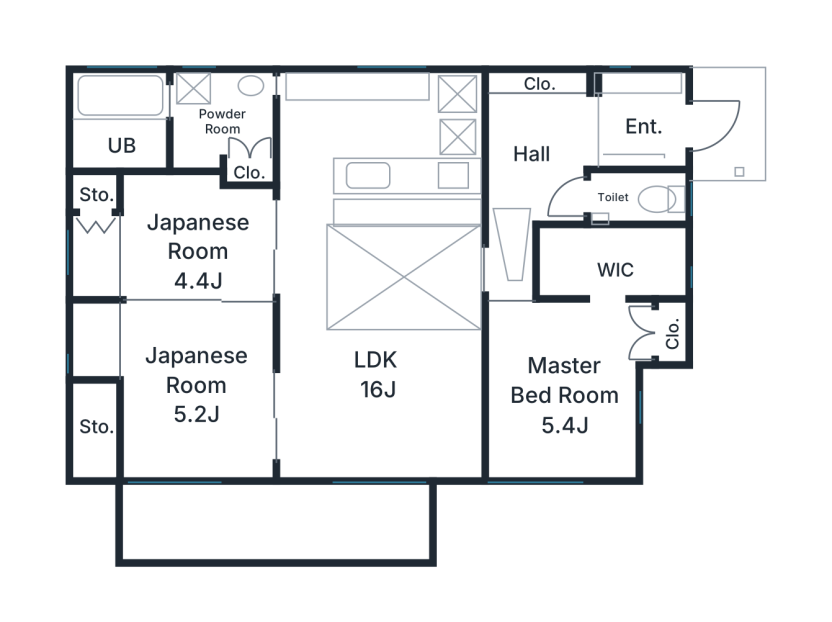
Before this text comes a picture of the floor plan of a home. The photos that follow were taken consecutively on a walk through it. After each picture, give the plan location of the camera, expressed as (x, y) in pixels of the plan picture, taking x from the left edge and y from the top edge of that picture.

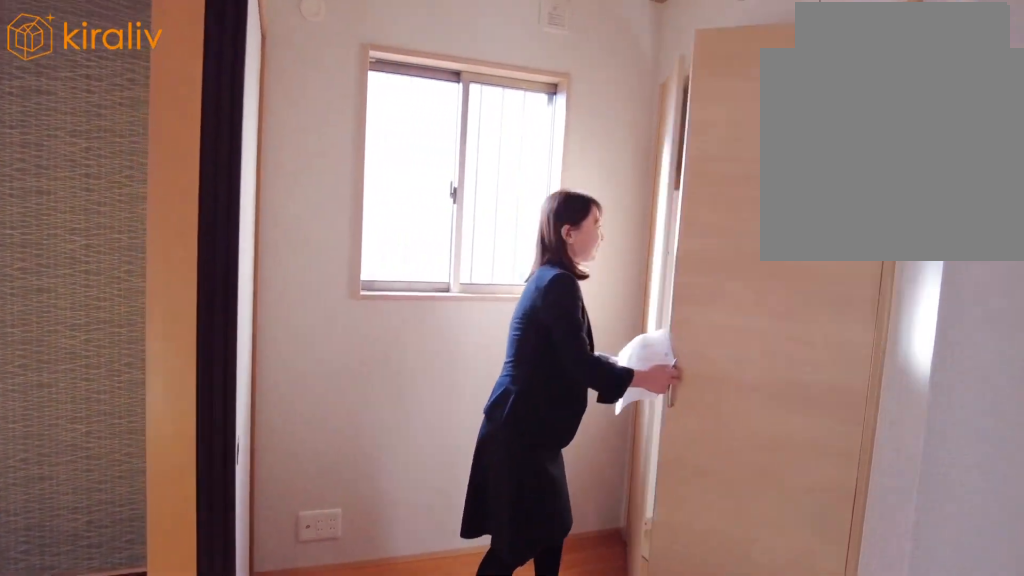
(104, 285)
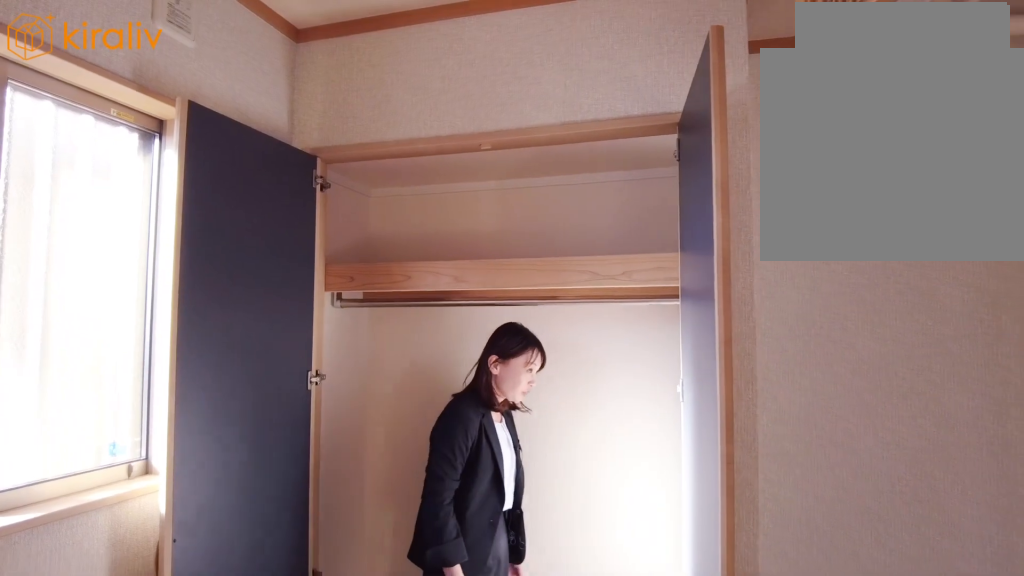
(115, 298)
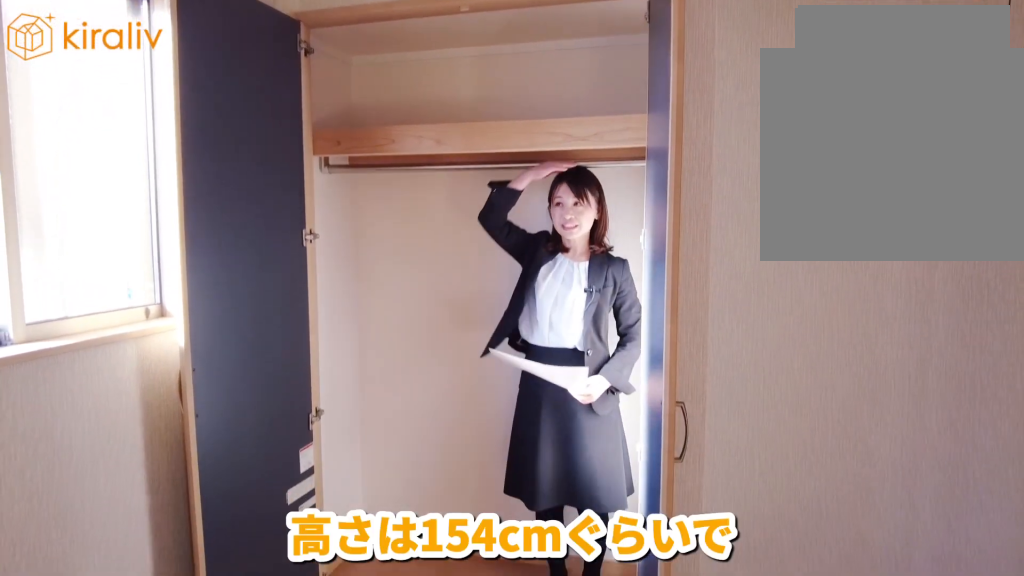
(114, 304)
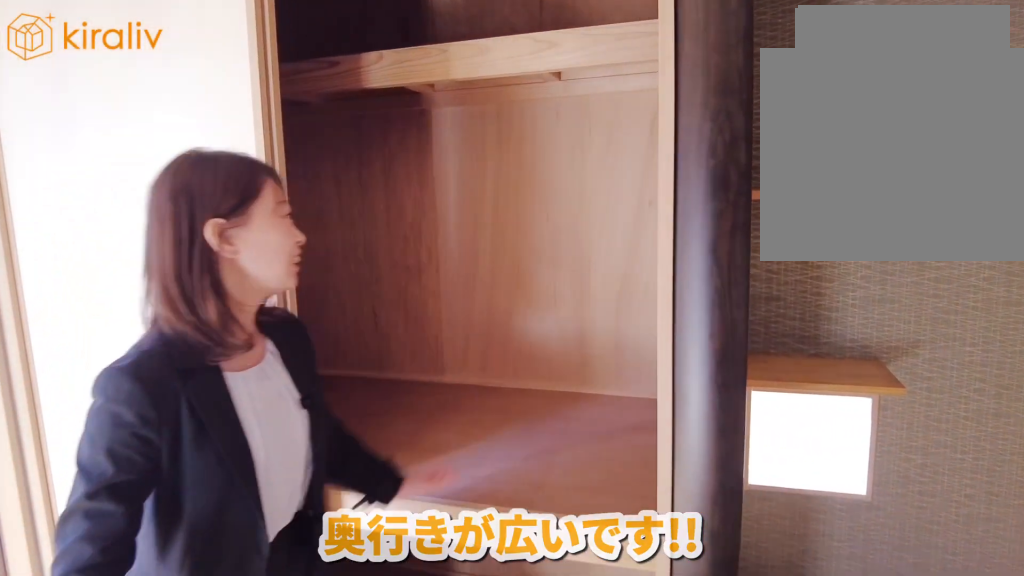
(141, 436)
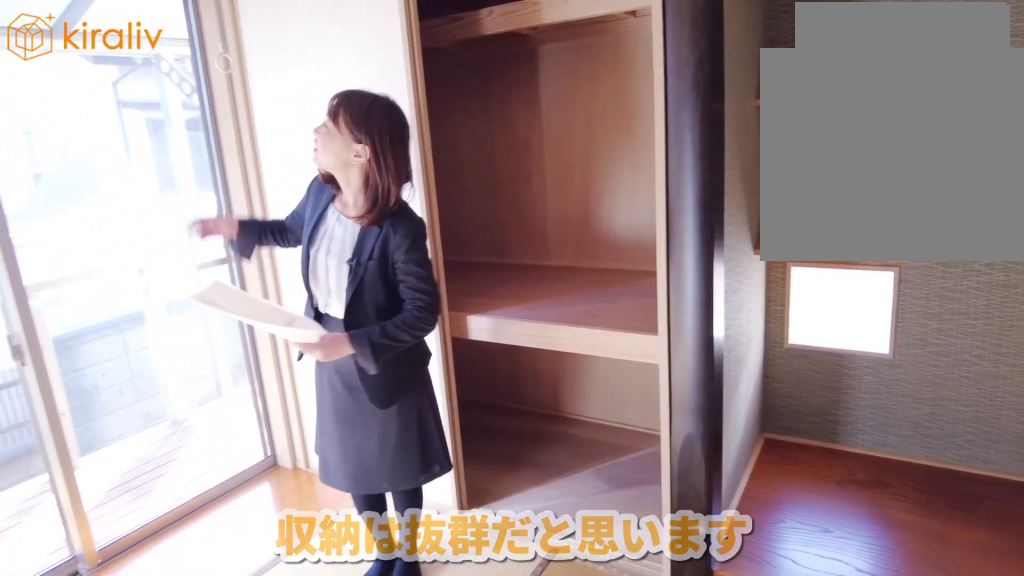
(141, 425)
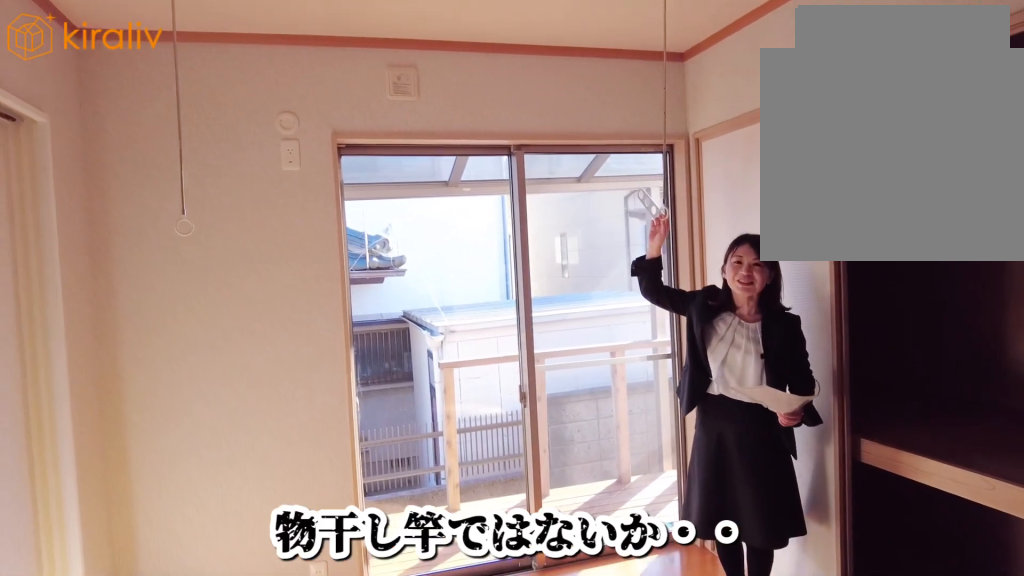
(143, 419)
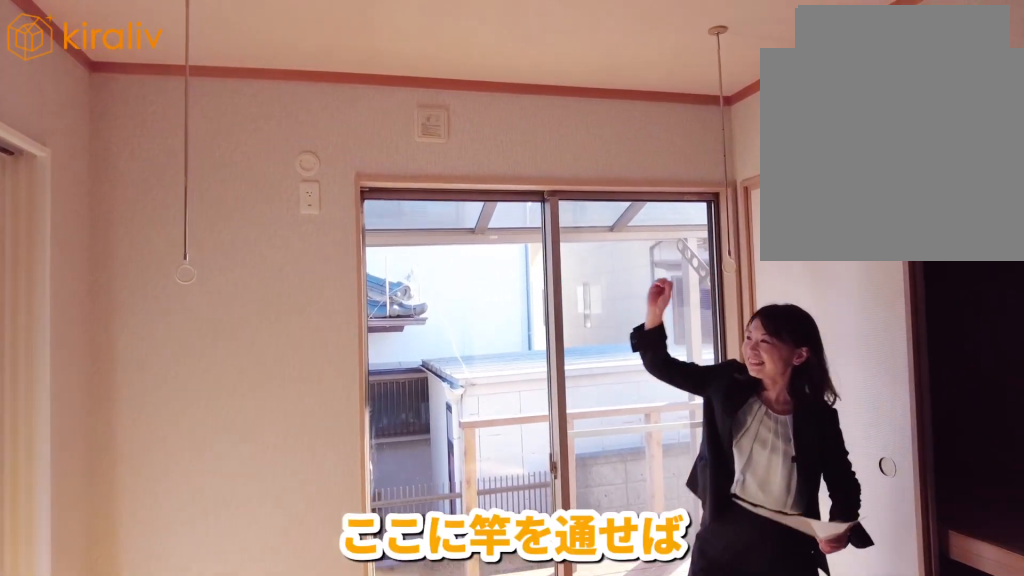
(143, 412)
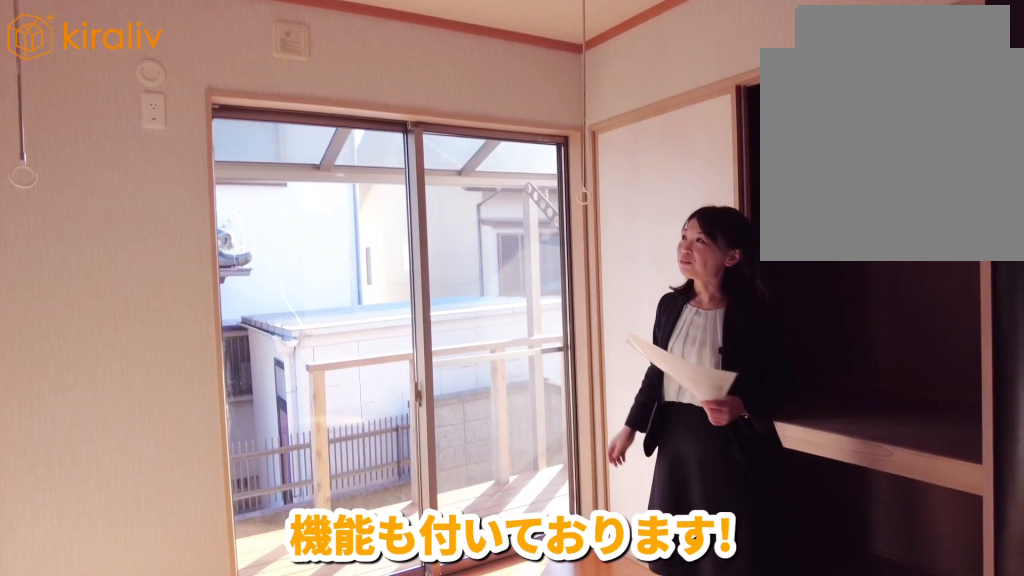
(144, 408)
